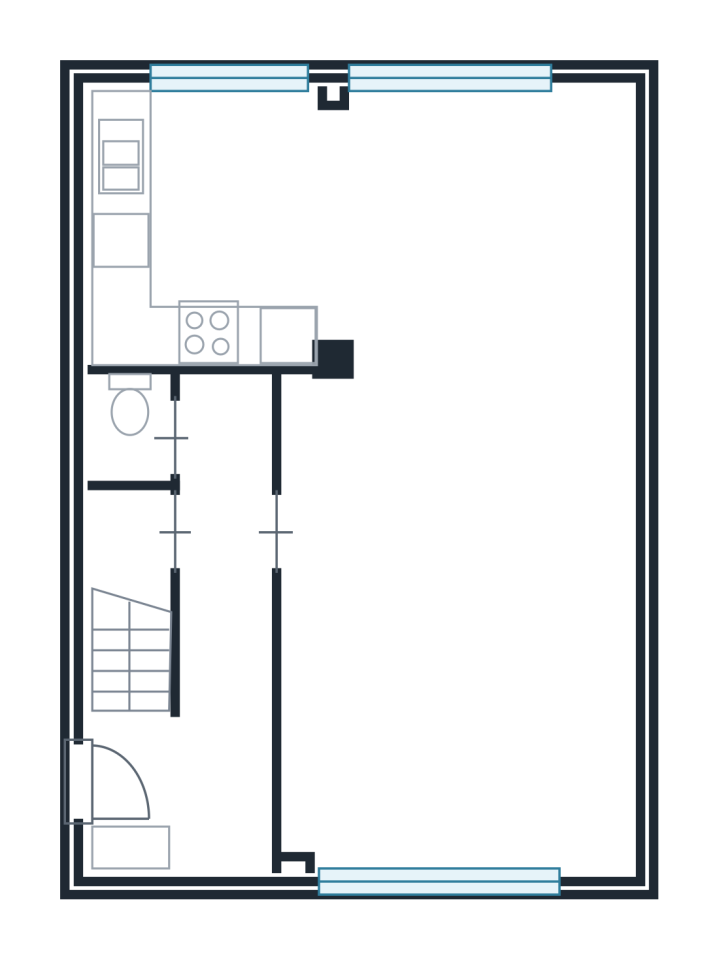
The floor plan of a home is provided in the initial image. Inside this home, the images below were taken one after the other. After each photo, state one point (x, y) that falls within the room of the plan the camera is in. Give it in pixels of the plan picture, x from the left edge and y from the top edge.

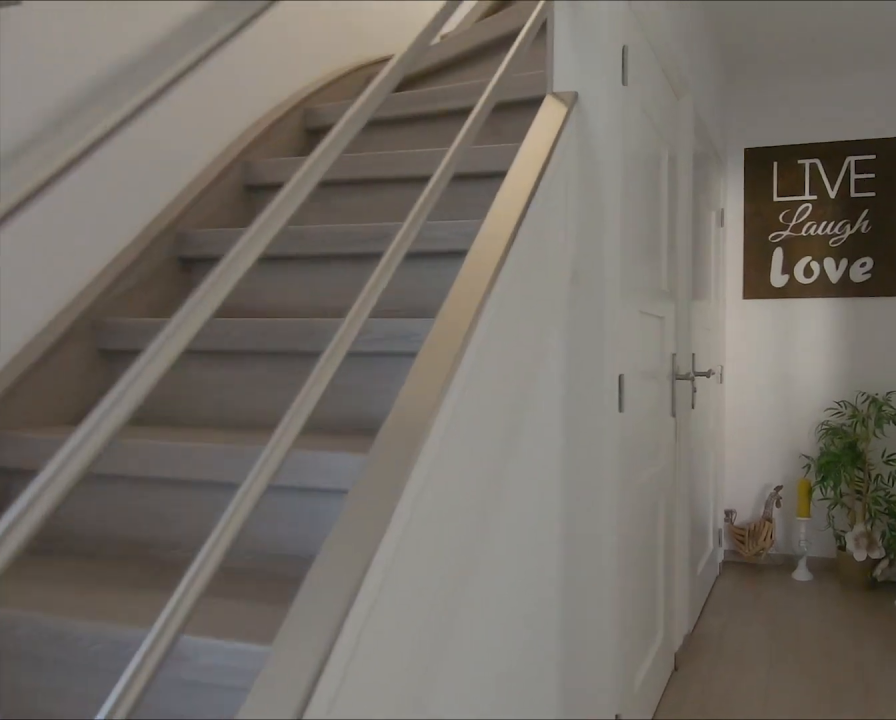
(208, 649)
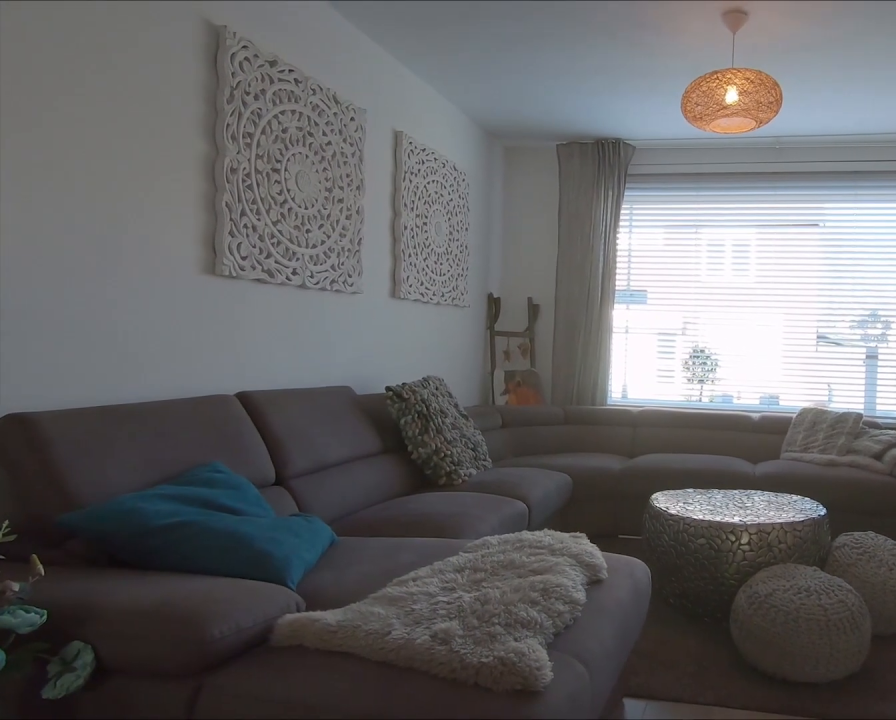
(465, 496)
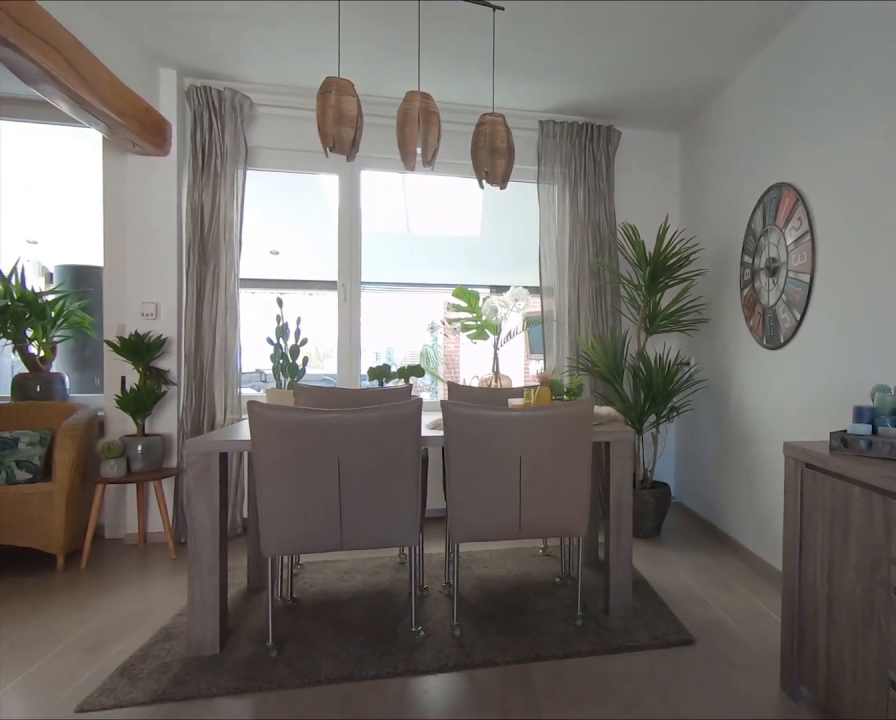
(465, 496)
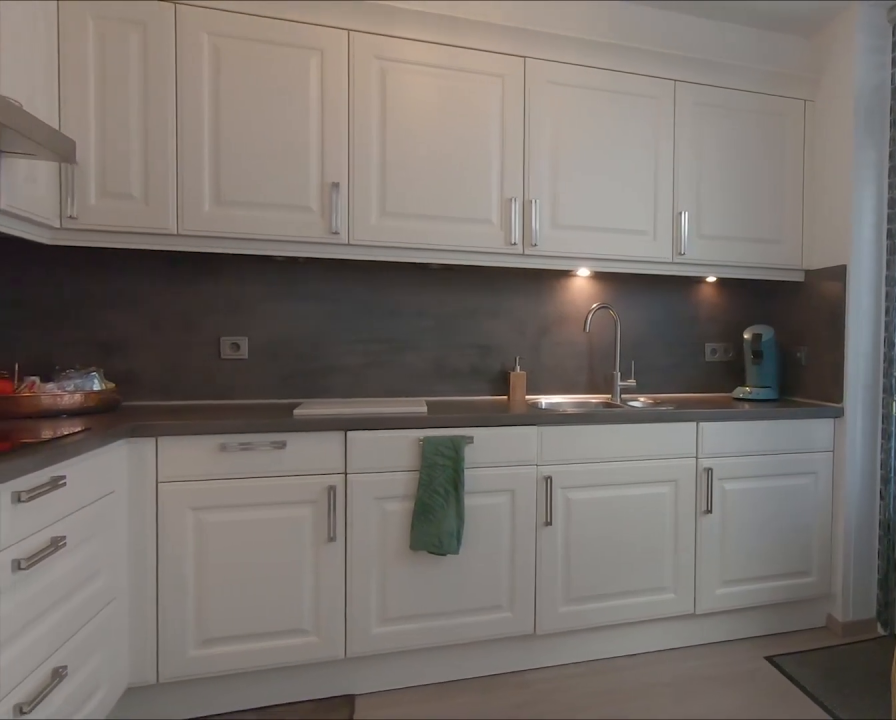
(249, 201)
